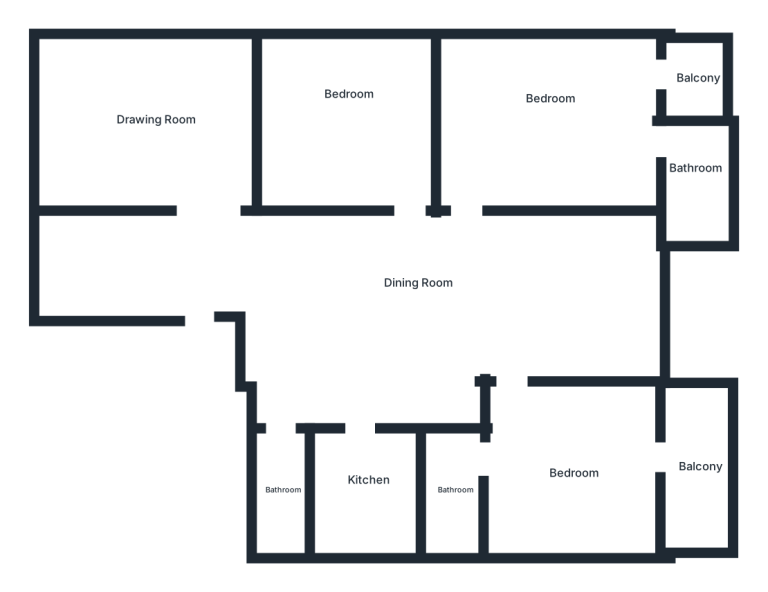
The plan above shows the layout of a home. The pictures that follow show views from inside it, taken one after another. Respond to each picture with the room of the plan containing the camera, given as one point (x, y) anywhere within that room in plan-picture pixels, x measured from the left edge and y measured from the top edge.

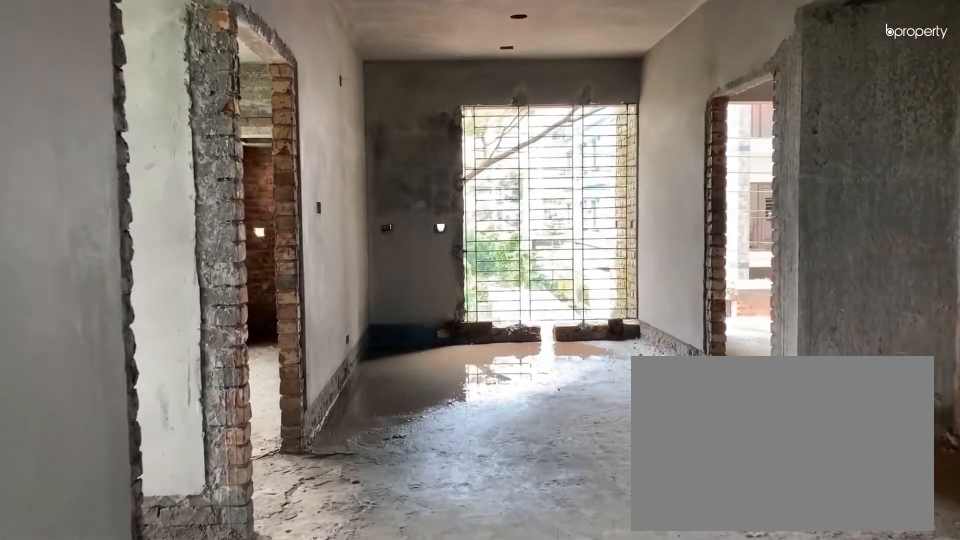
(263, 276)
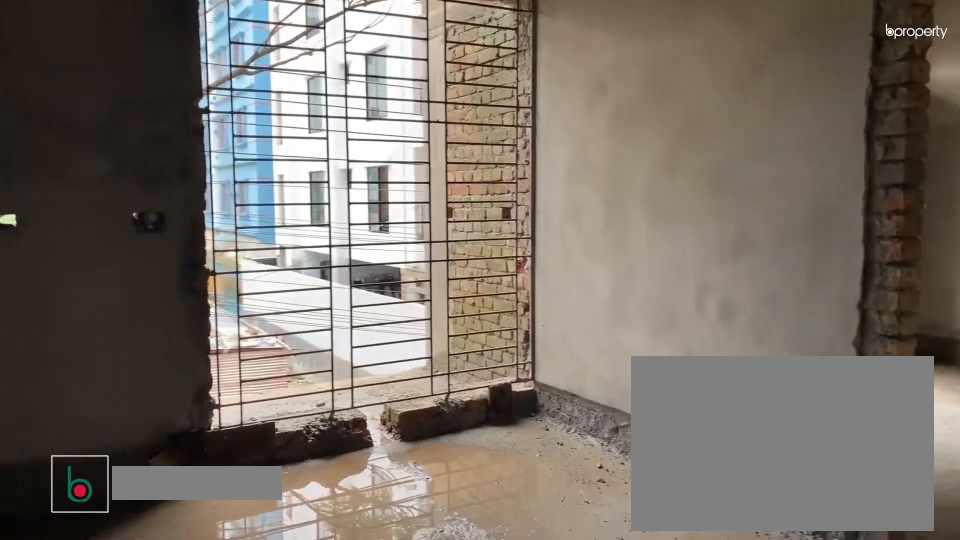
(438, 316)
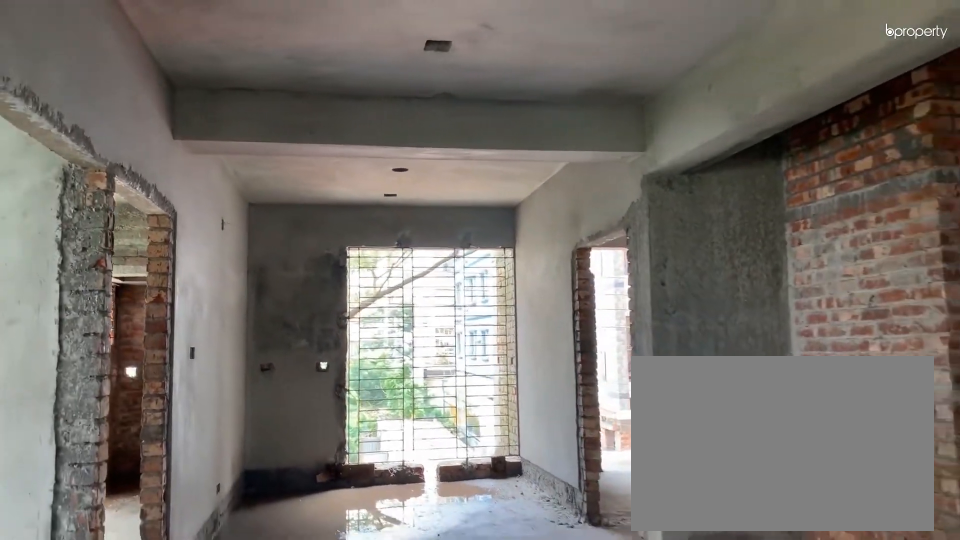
(439, 317)
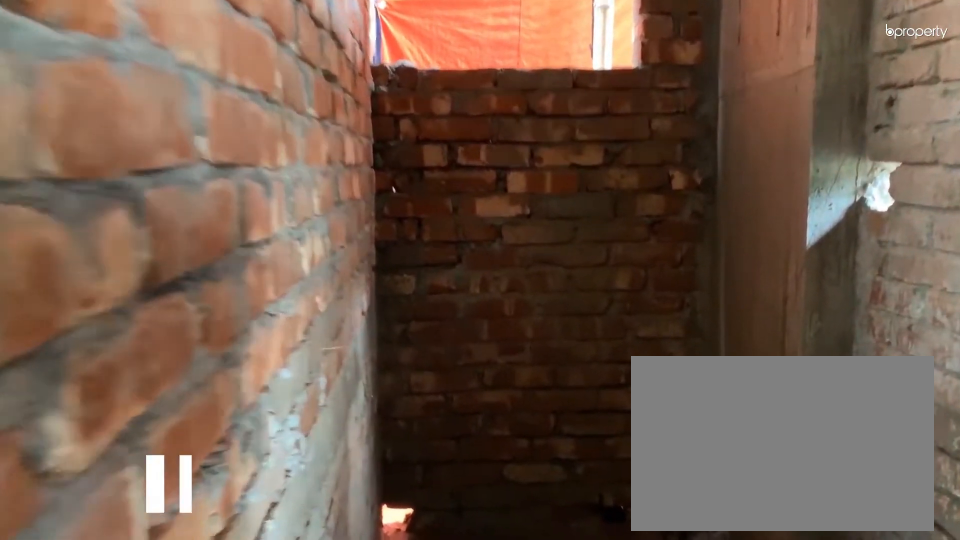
(283, 498)
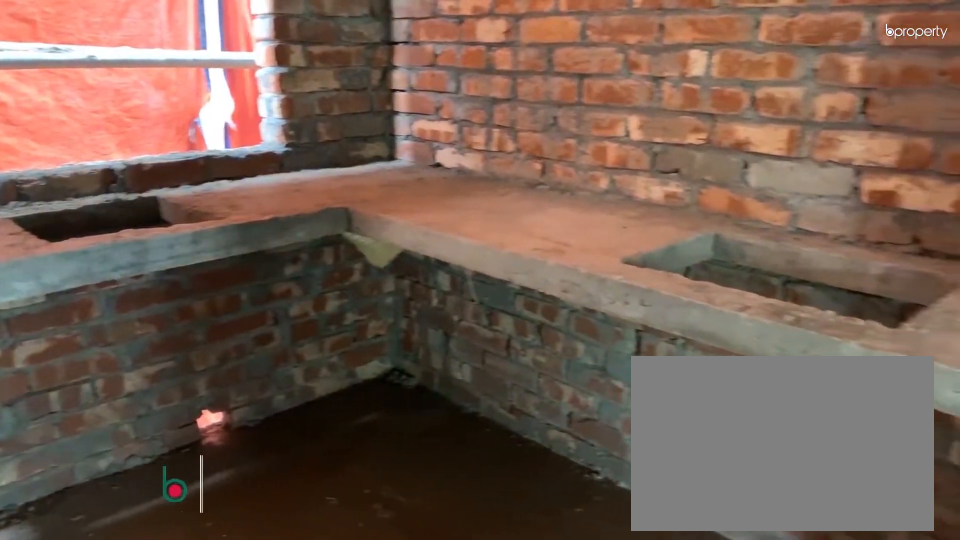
(375, 491)
